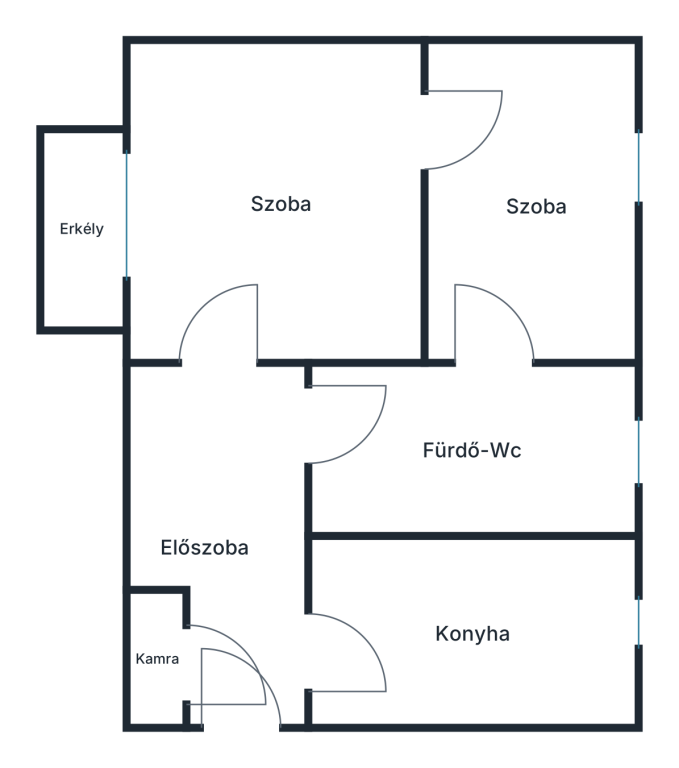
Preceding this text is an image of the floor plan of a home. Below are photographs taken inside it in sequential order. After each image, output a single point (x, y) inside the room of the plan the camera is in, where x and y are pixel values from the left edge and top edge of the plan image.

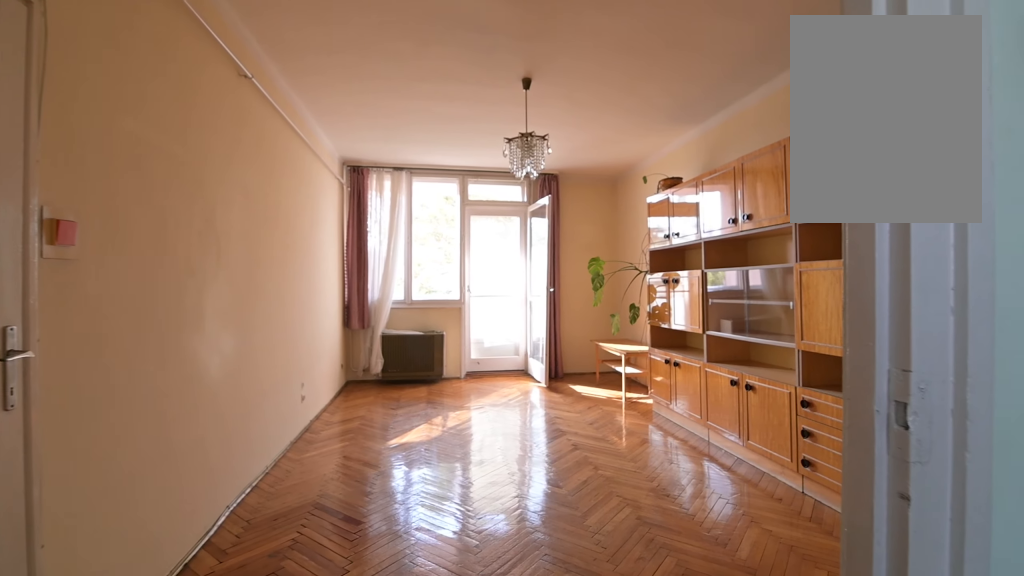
(310, 158)
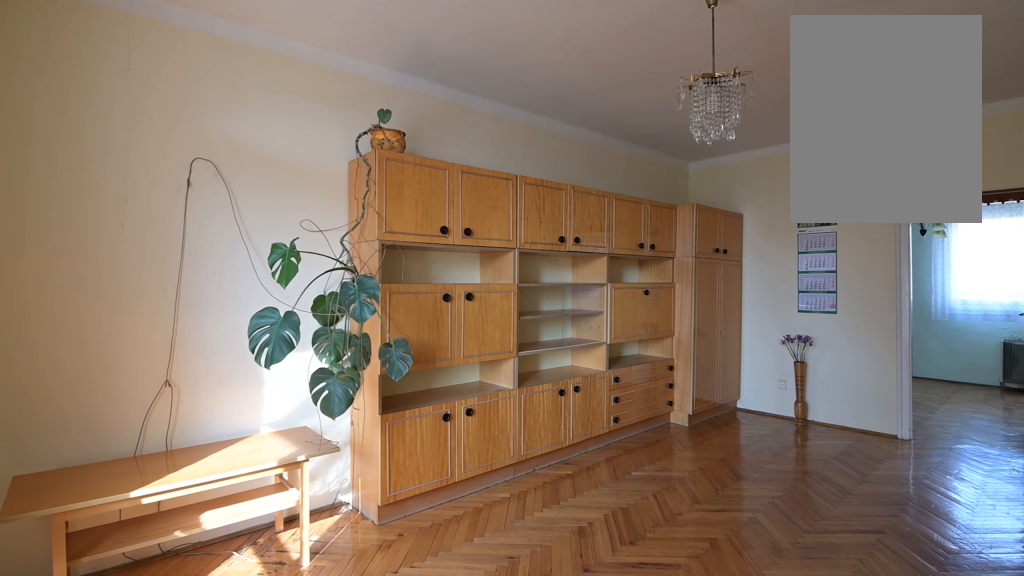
(310, 159)
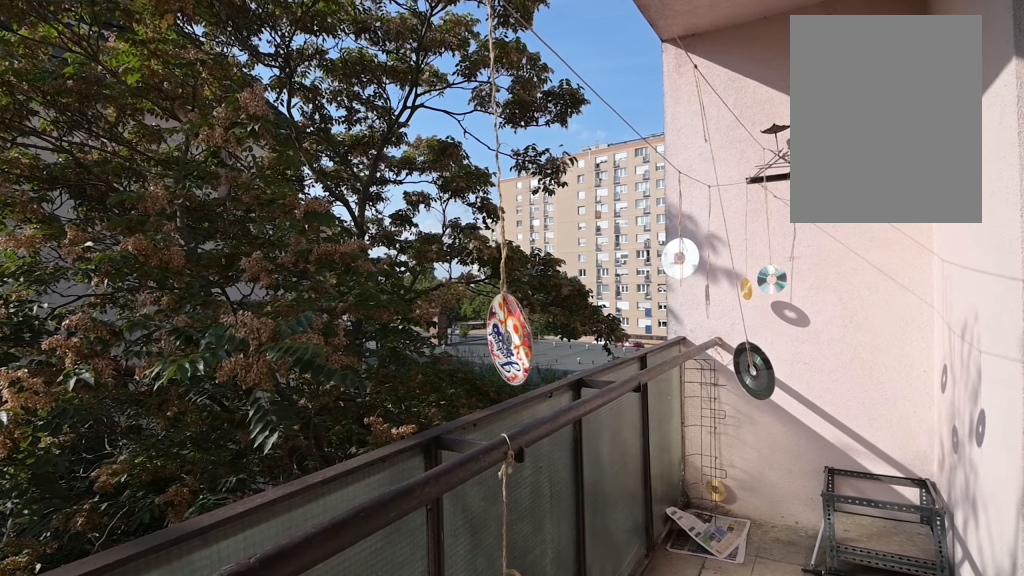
(70, 232)
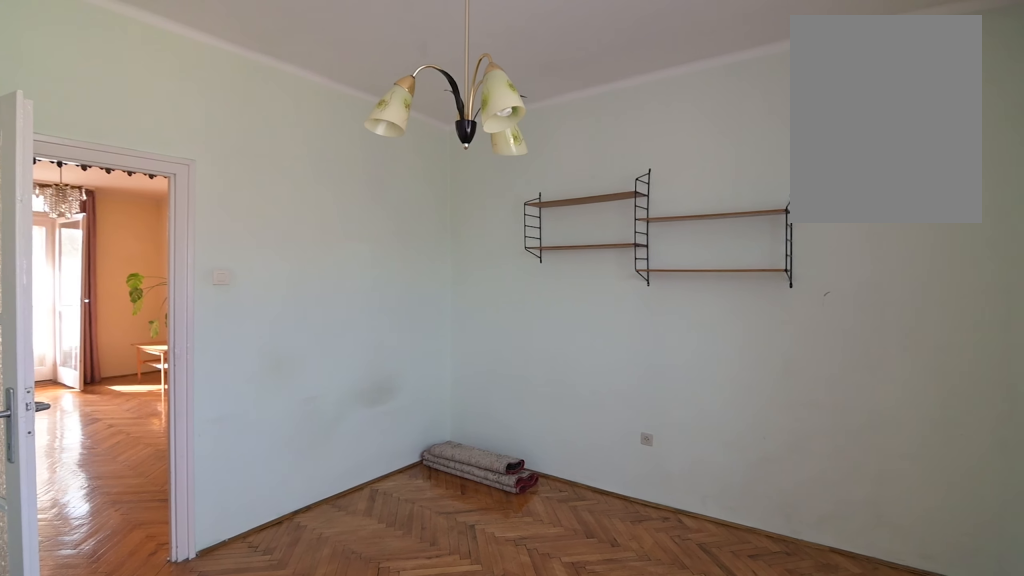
(540, 202)
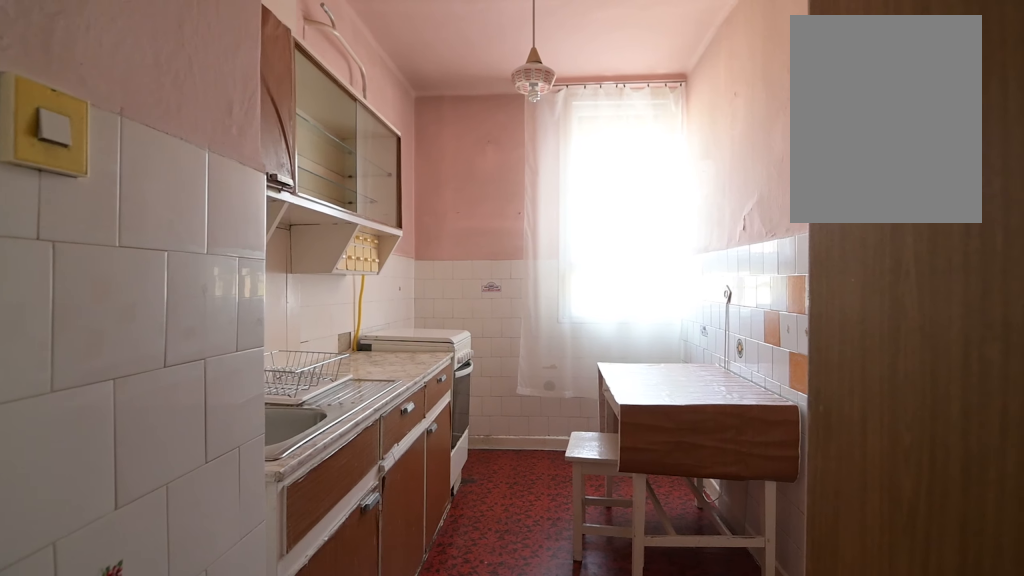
(486, 634)
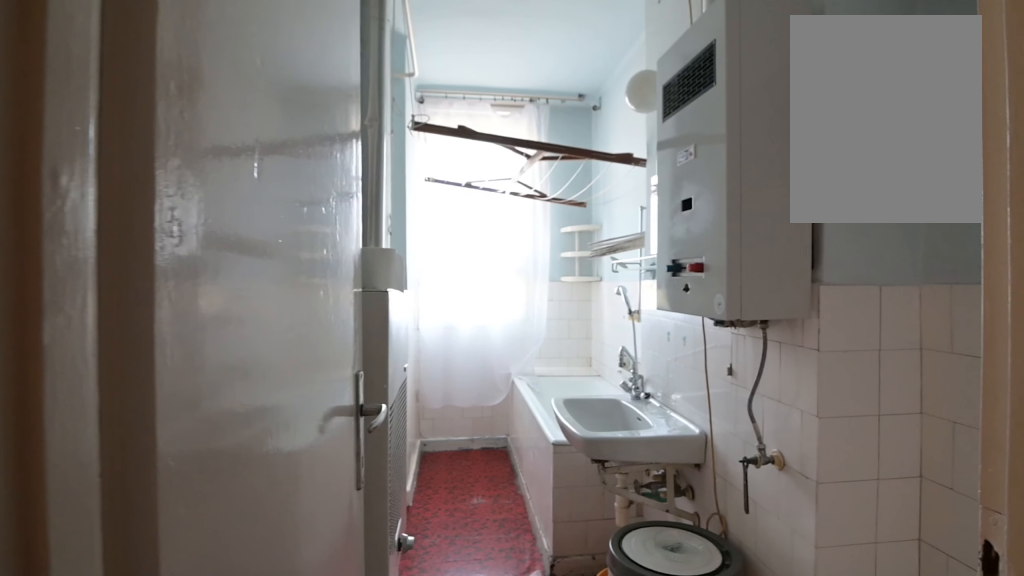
(490, 445)
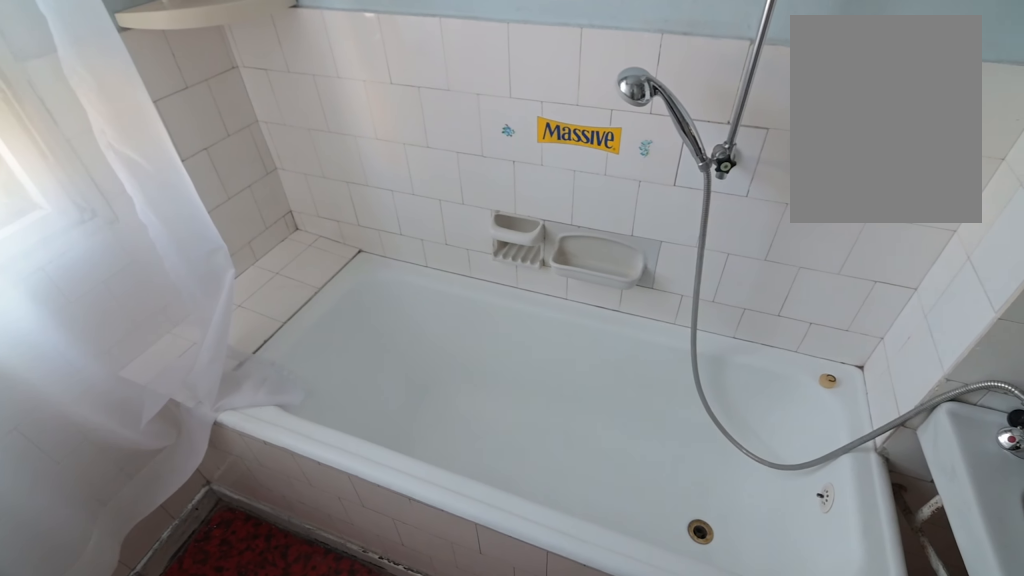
(490, 445)
